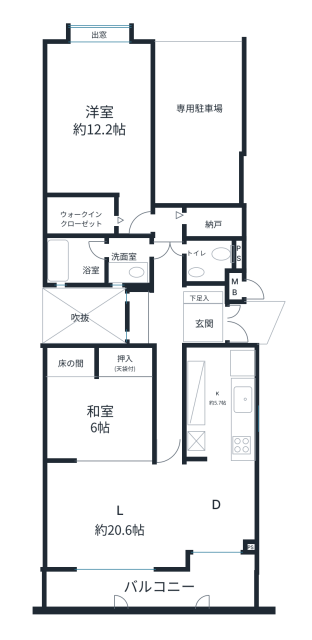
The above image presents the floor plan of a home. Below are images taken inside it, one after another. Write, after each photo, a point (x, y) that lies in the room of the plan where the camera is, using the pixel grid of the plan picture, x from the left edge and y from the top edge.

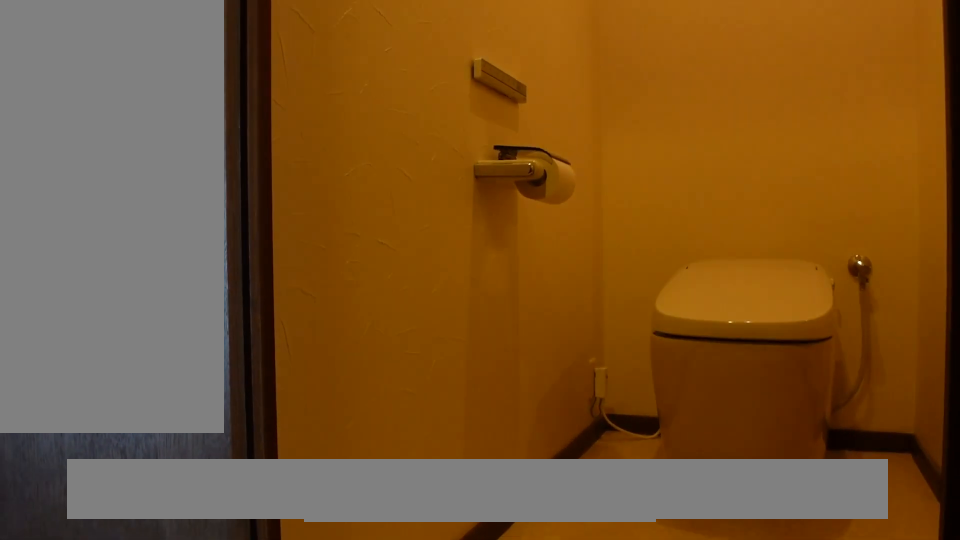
(207, 260)
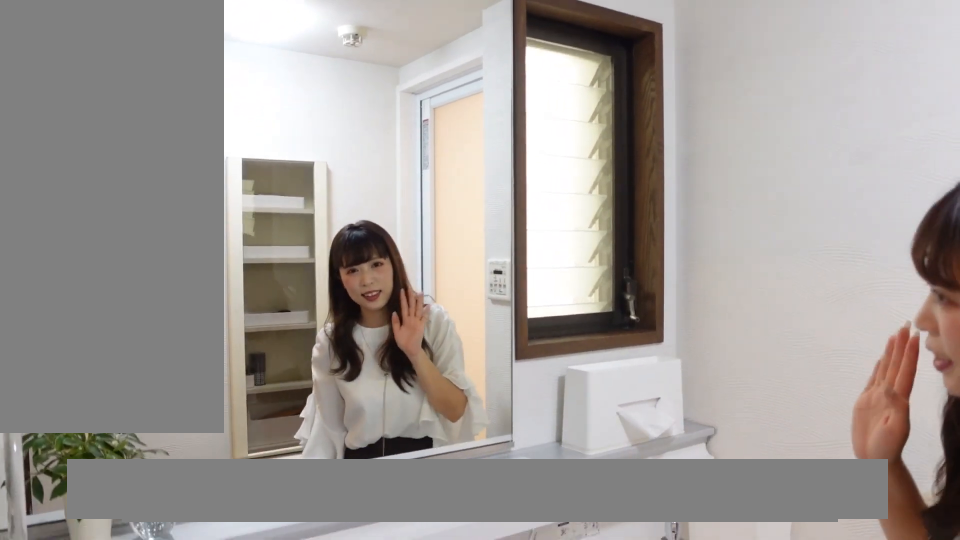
(128, 260)
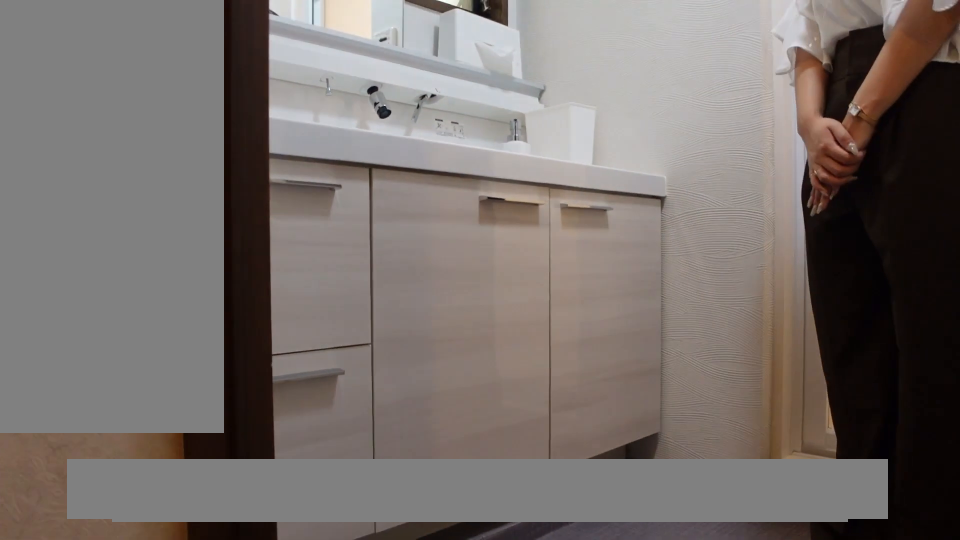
(128, 260)
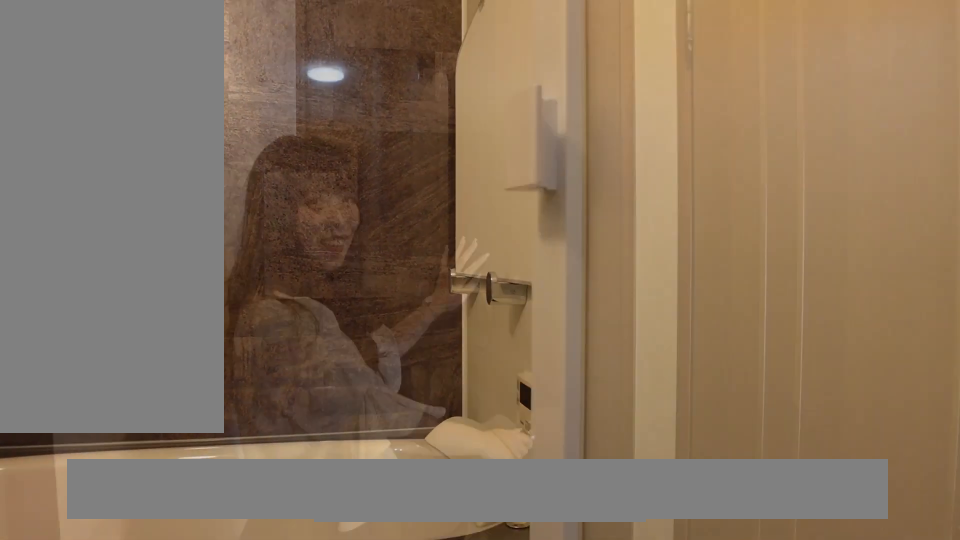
(73, 259)
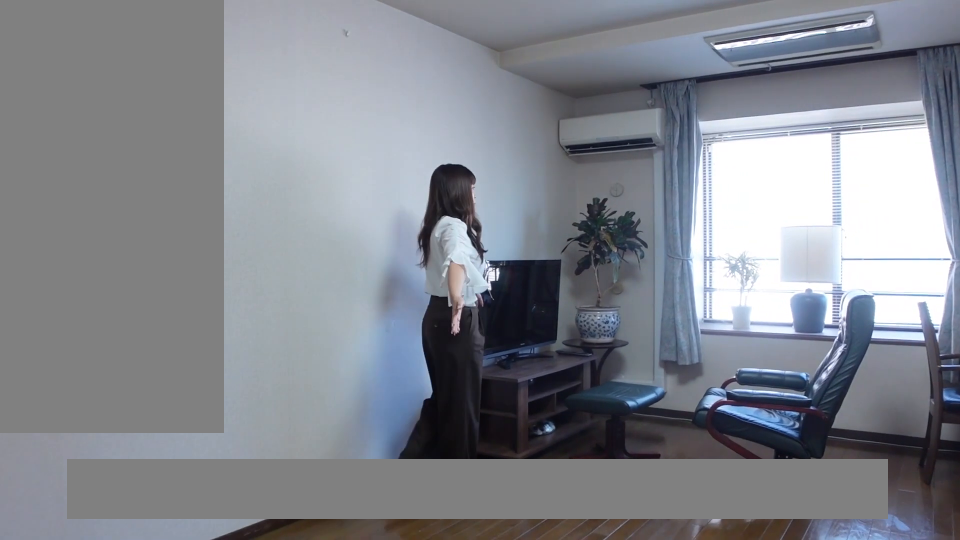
(93, 114)
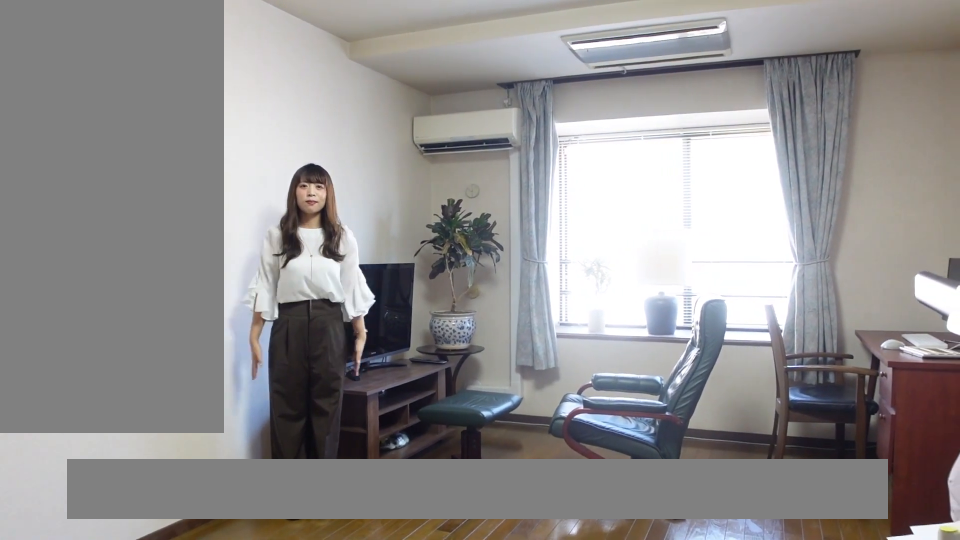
(93, 114)
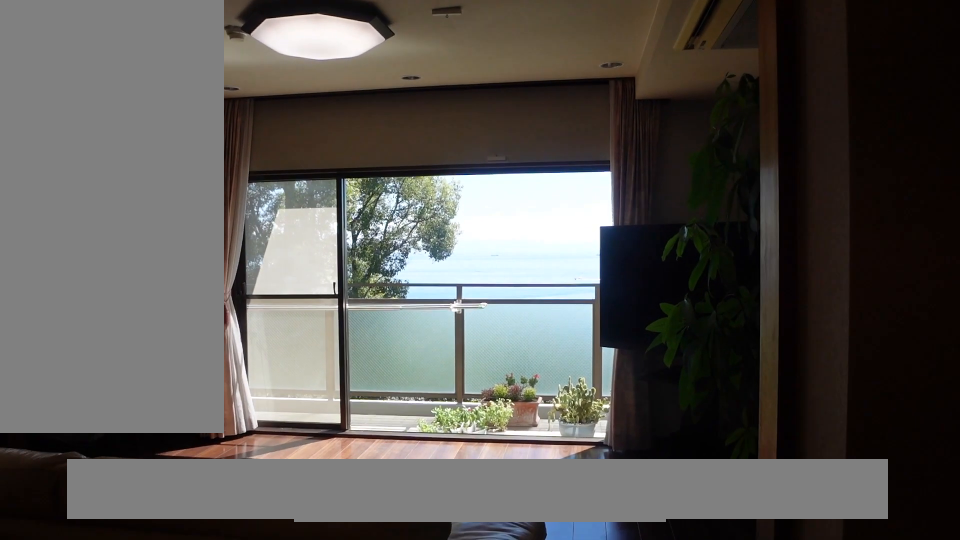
(98, 415)
